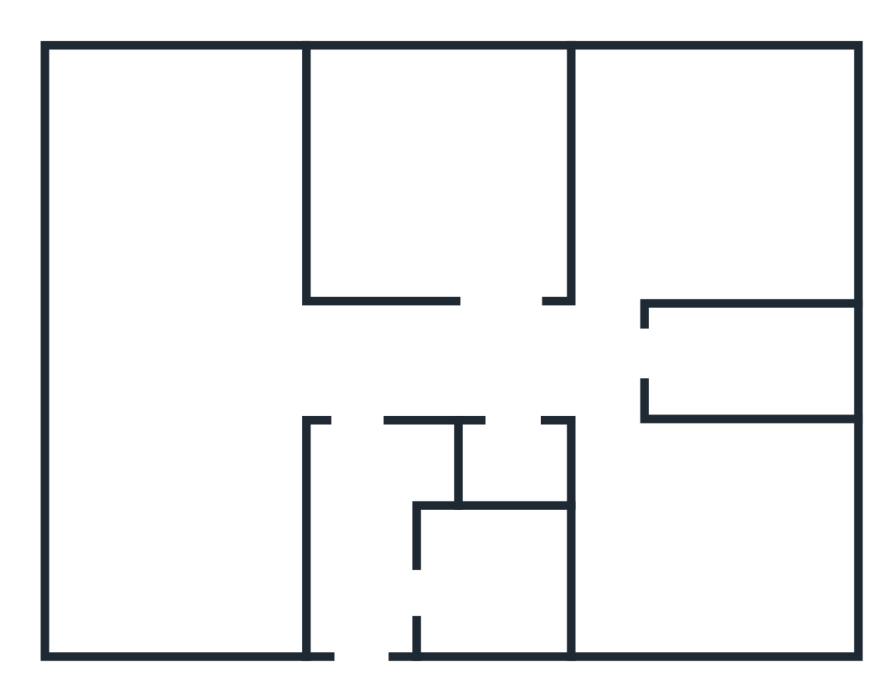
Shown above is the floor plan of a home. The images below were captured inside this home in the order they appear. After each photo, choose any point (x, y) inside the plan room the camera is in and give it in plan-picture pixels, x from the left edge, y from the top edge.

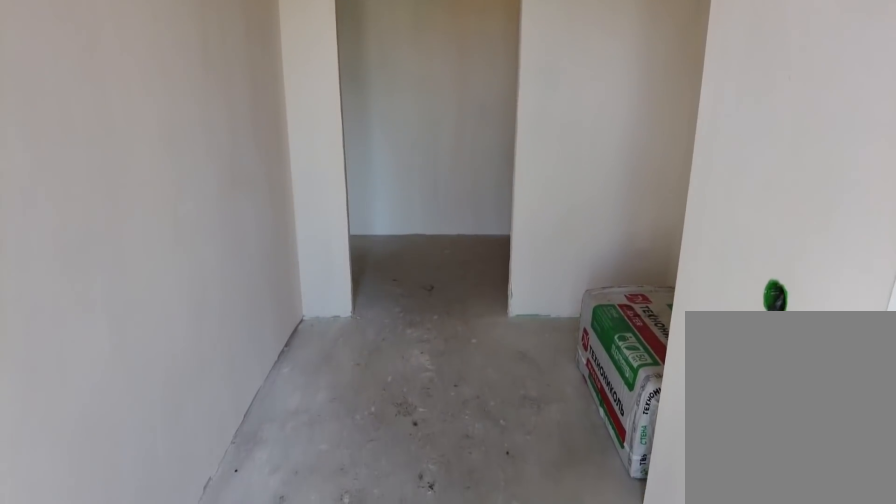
(363, 629)
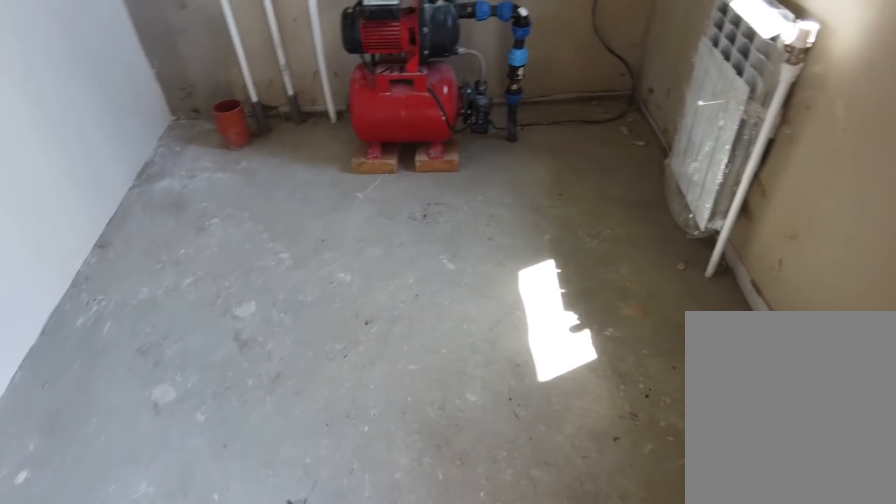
(461, 621)
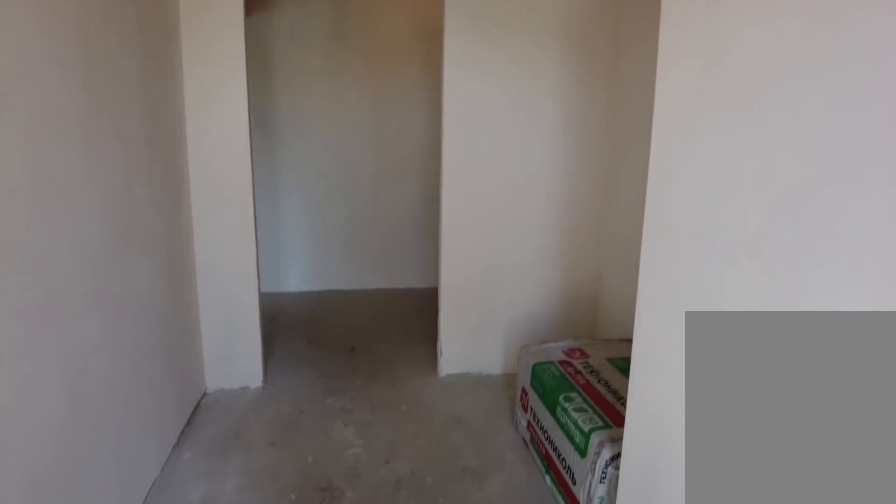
(378, 612)
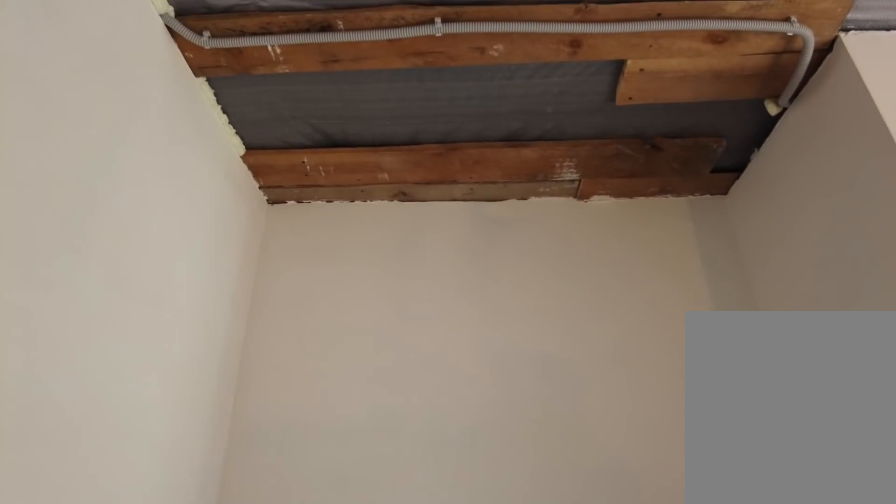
(354, 491)
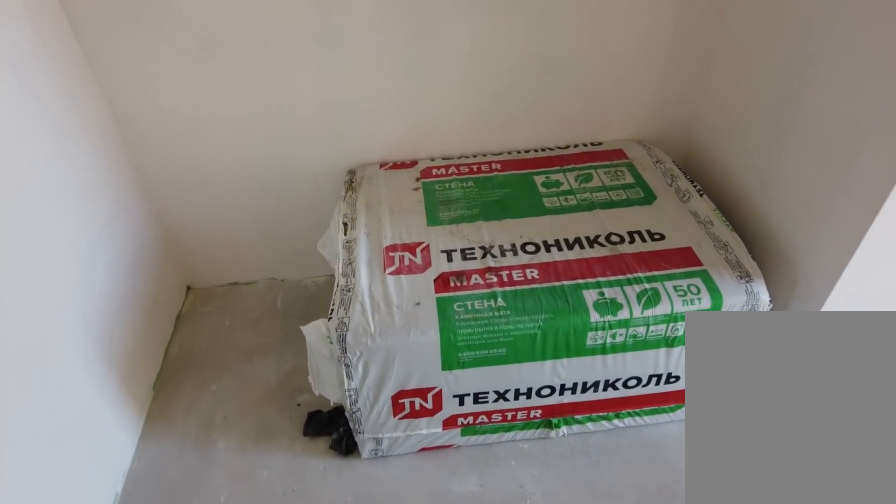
(354, 491)
